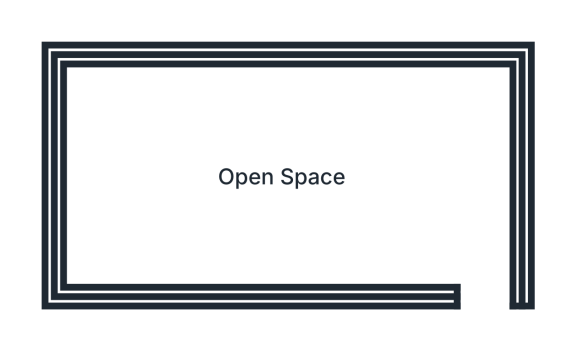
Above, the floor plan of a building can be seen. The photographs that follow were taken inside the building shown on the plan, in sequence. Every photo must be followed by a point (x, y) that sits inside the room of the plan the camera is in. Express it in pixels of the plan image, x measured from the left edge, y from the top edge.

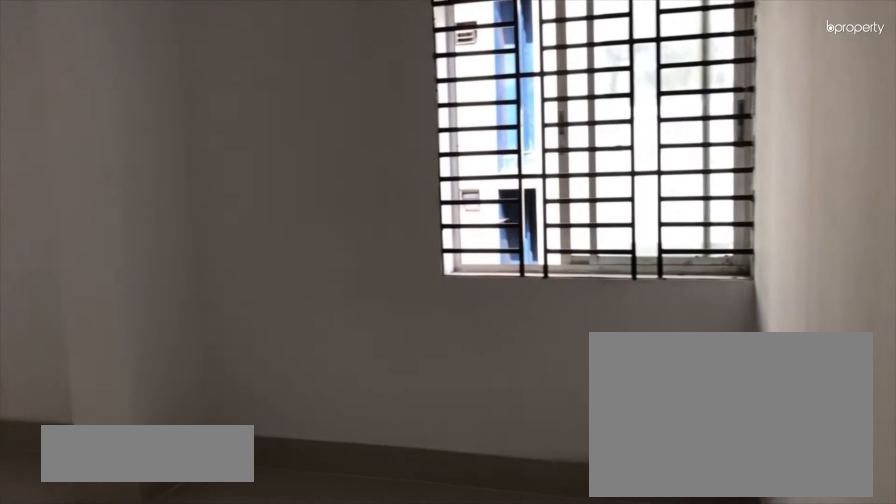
(476, 213)
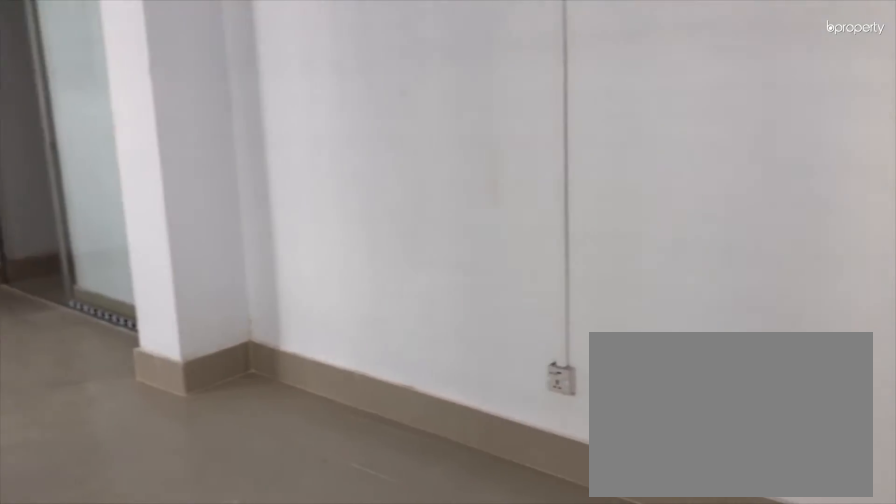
(273, 178)
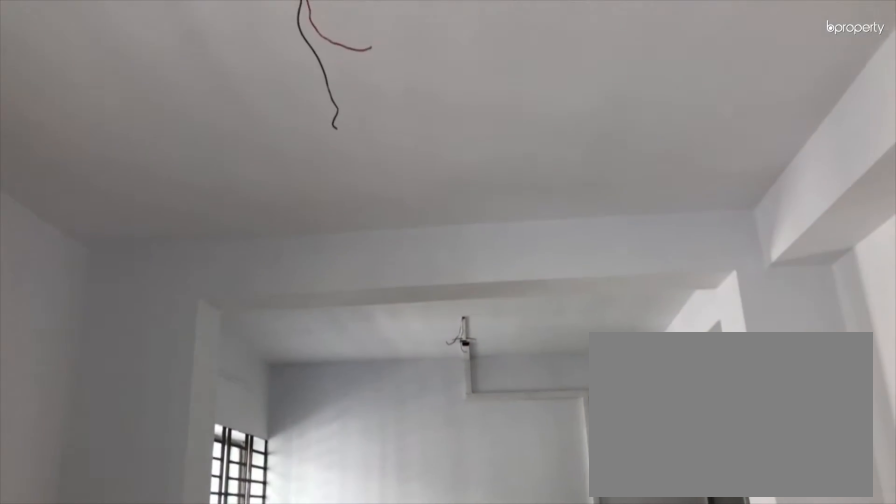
(273, 178)
